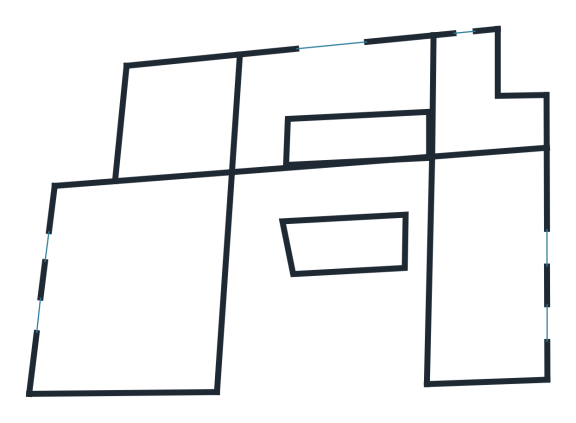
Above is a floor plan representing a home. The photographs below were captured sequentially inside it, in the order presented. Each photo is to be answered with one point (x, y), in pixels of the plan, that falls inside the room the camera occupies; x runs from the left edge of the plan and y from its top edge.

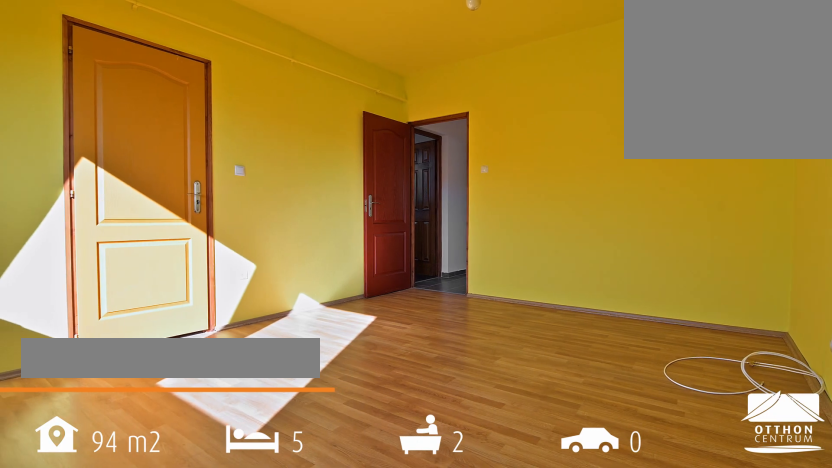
(137, 287)
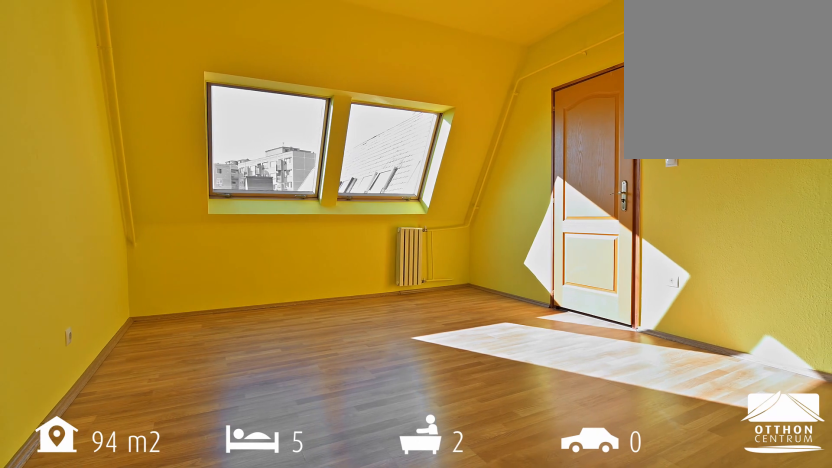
(137, 287)
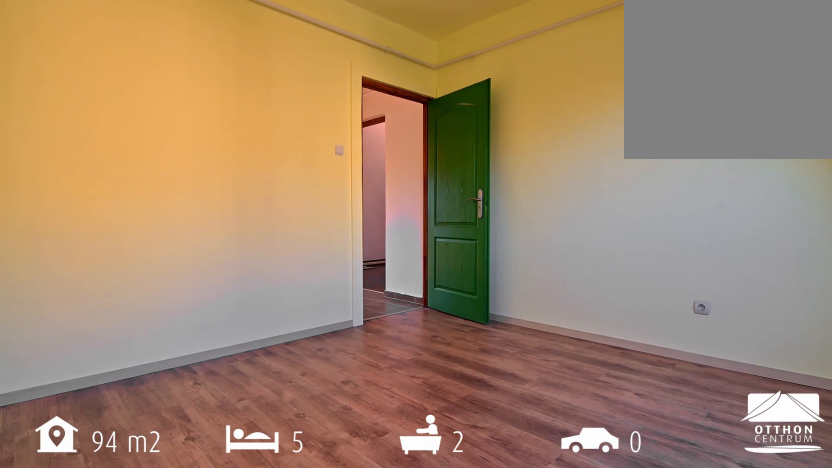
(490, 272)
